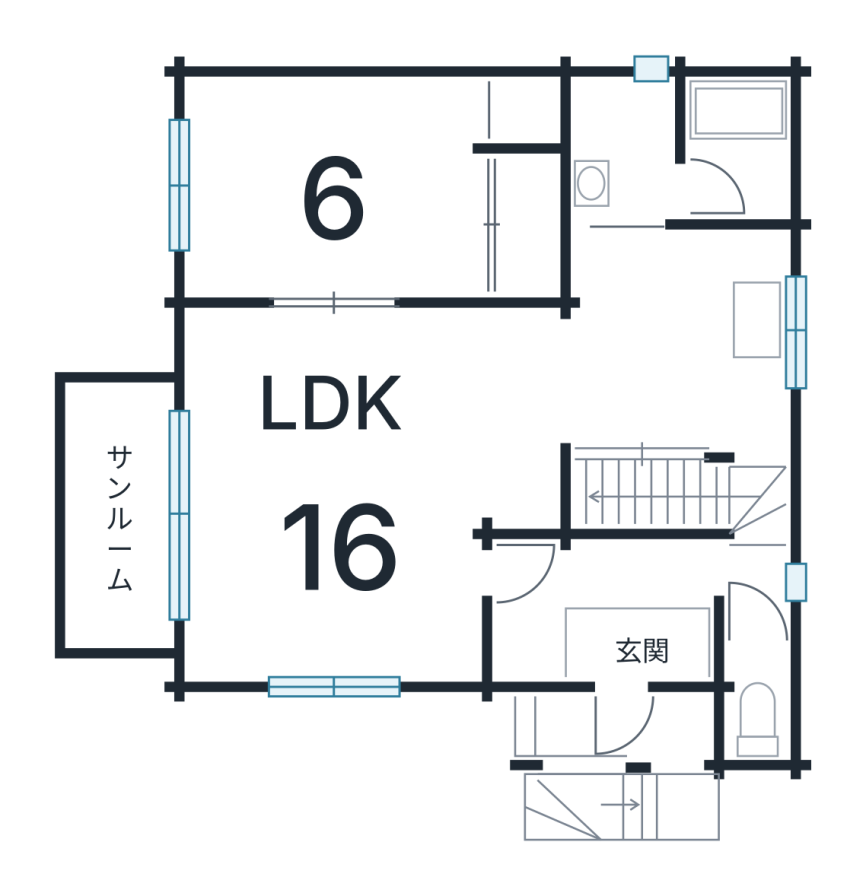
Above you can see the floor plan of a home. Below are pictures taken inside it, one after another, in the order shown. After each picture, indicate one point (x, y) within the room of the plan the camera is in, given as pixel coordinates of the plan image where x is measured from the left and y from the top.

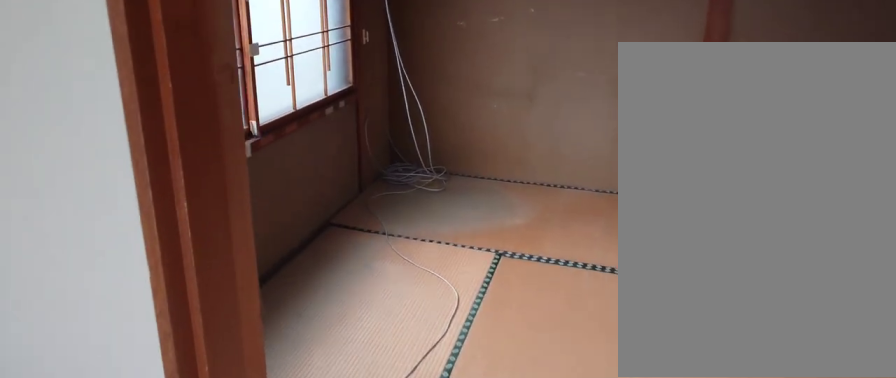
(337, 187)
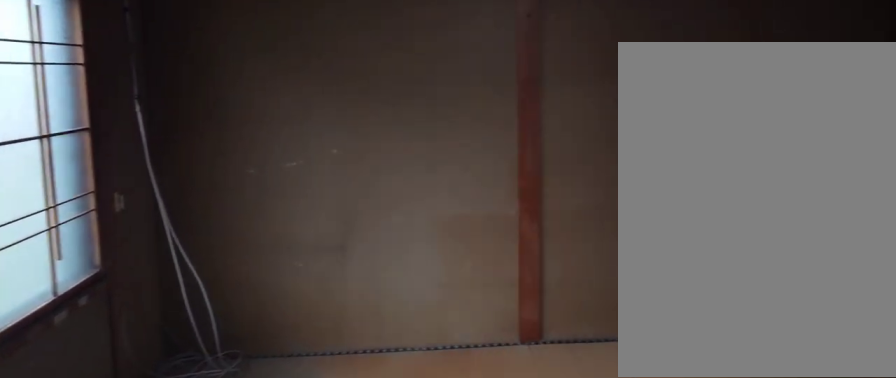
(337, 187)
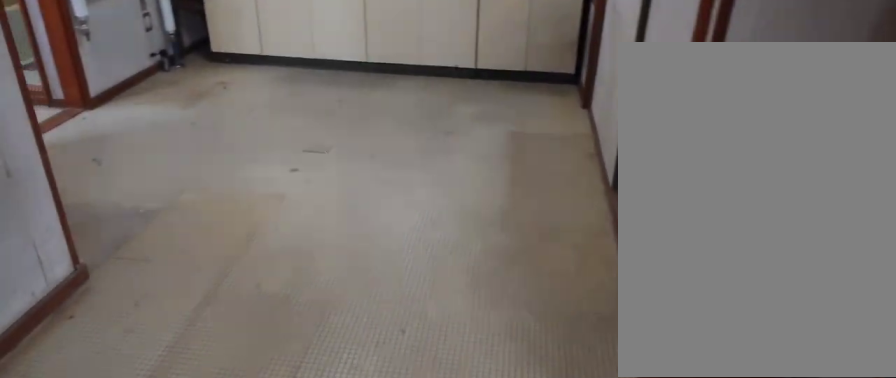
(653, 335)
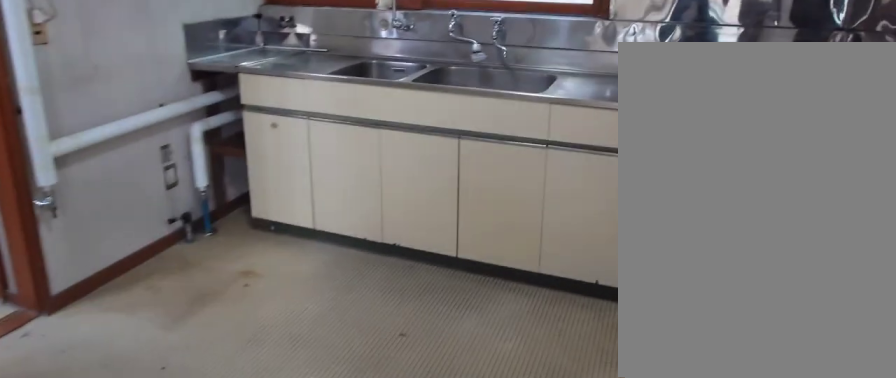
(653, 335)
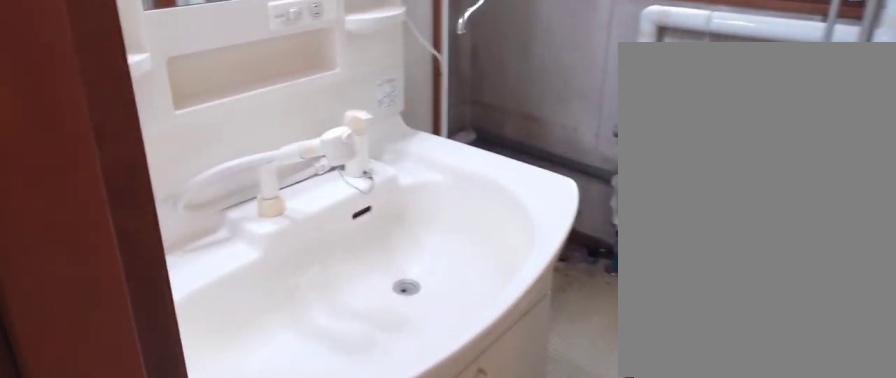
(594, 149)
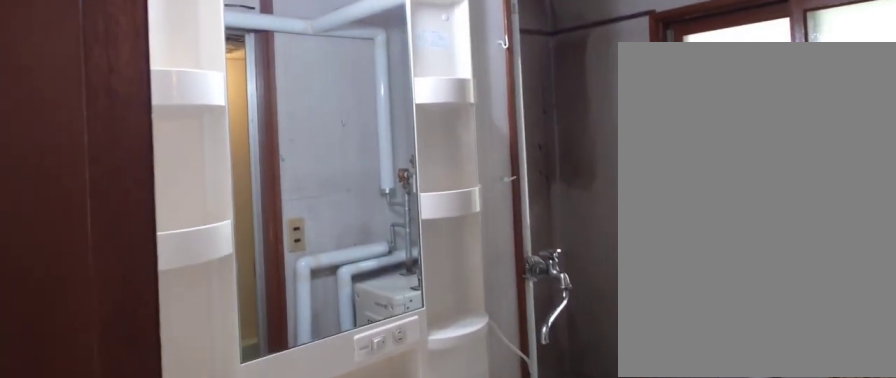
(594, 149)
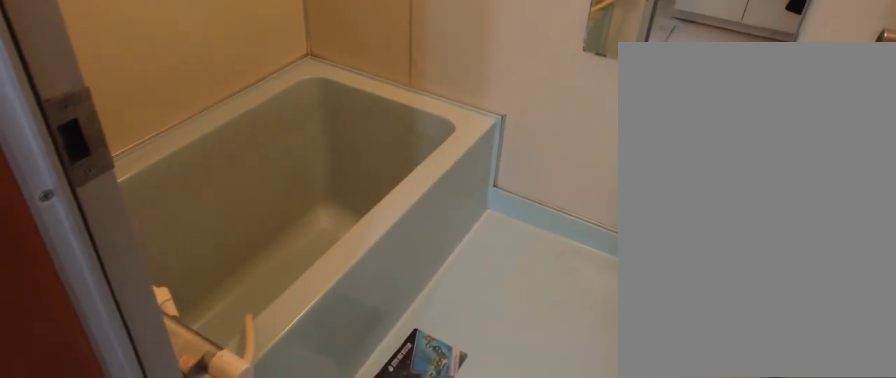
(732, 160)
